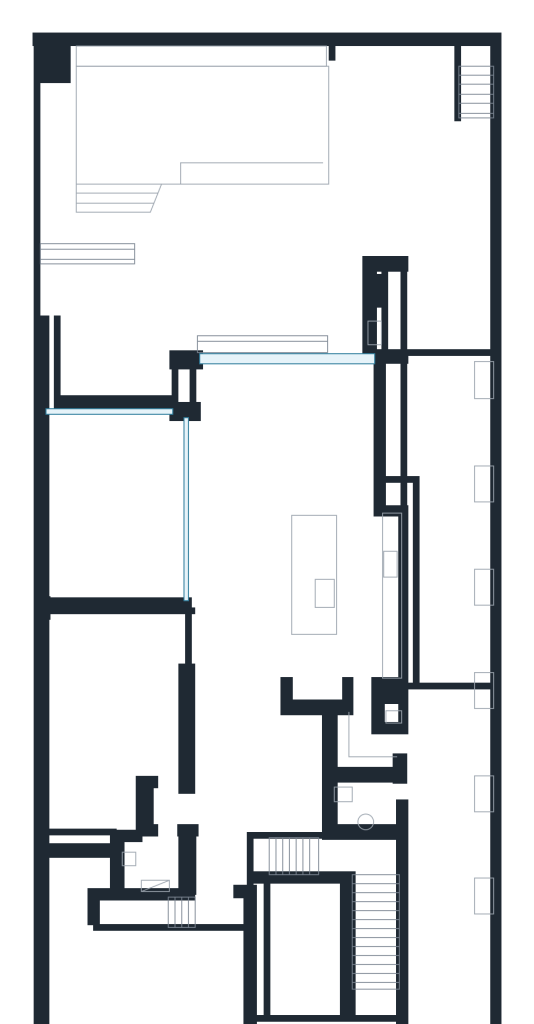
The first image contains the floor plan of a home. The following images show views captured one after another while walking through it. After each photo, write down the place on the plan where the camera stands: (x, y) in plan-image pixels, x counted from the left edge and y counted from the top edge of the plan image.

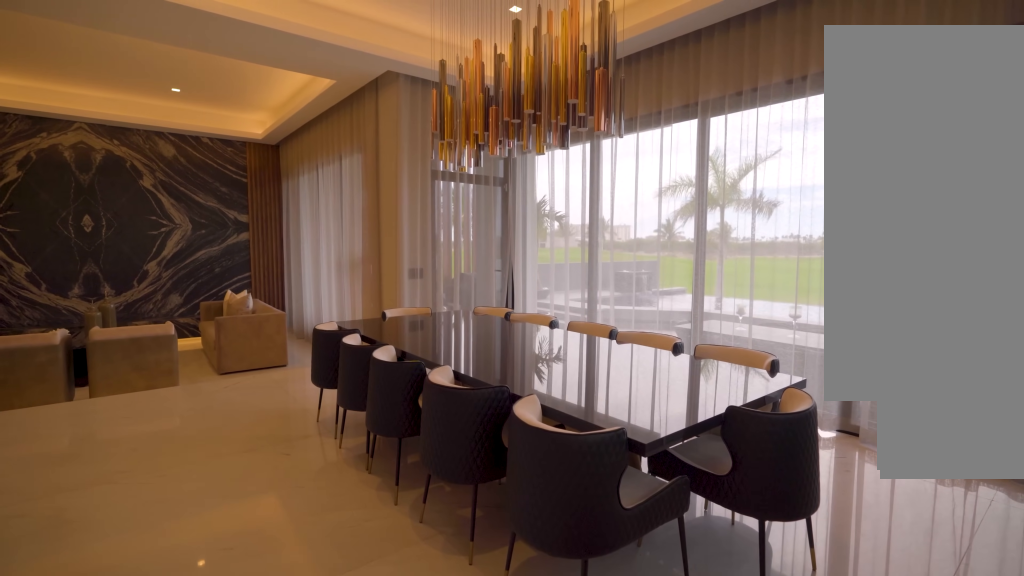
(328, 490)
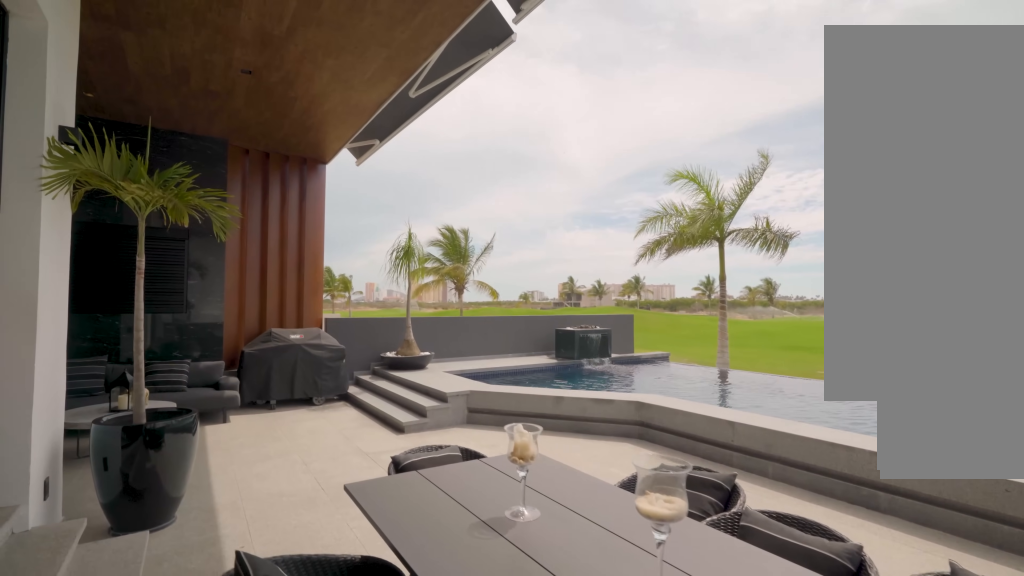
(335, 323)
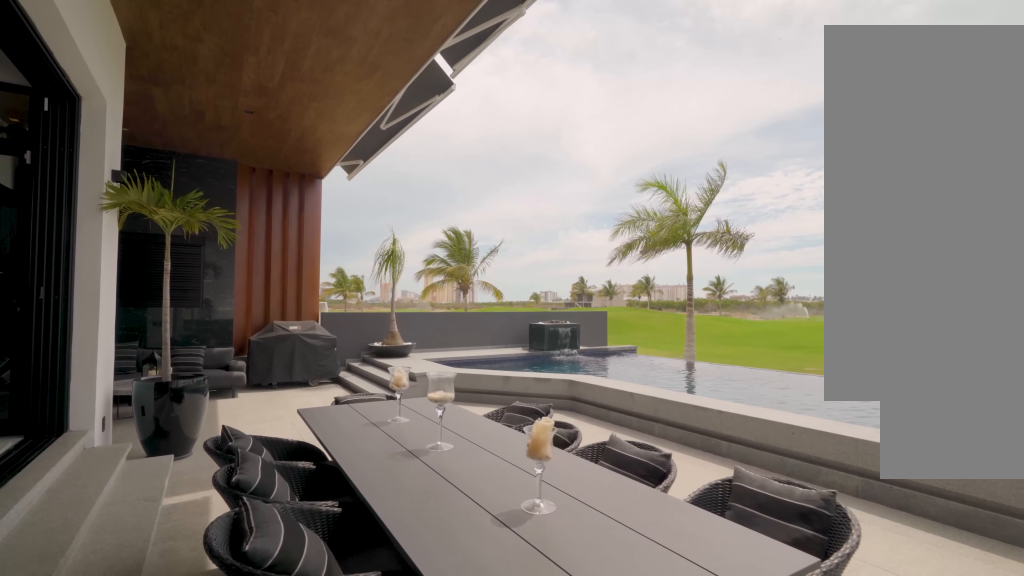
(335, 322)
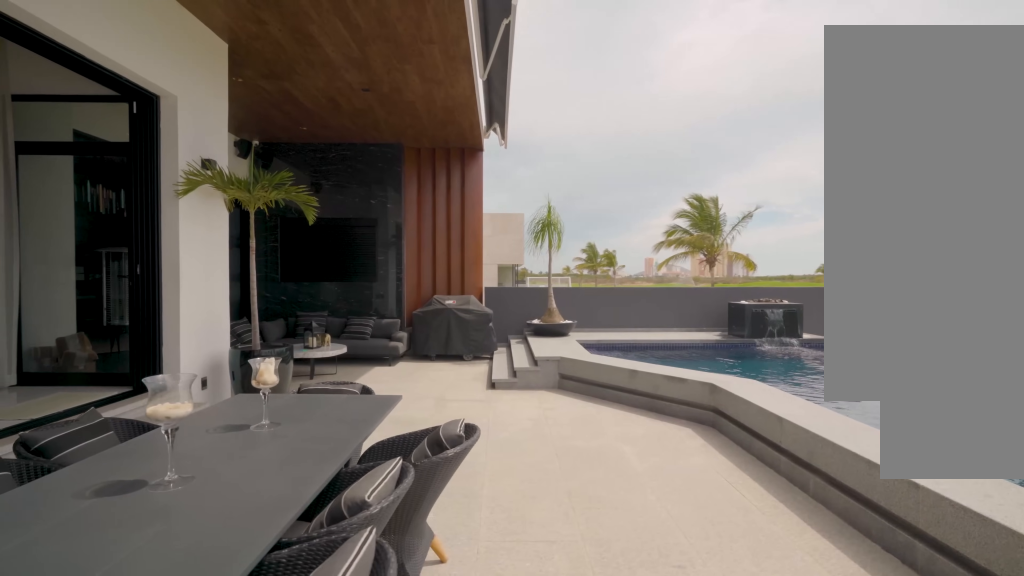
(348, 233)
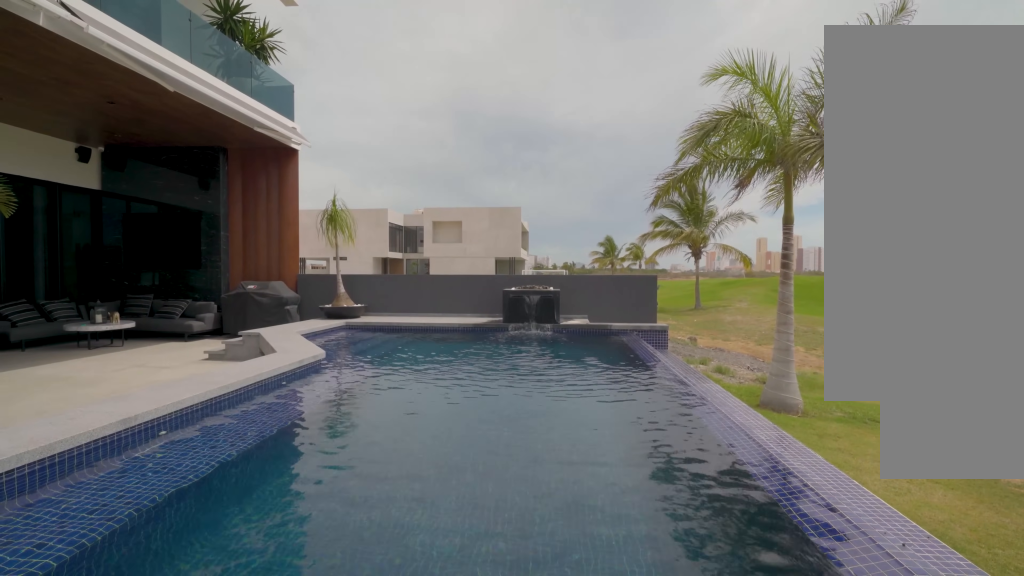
(369, 130)
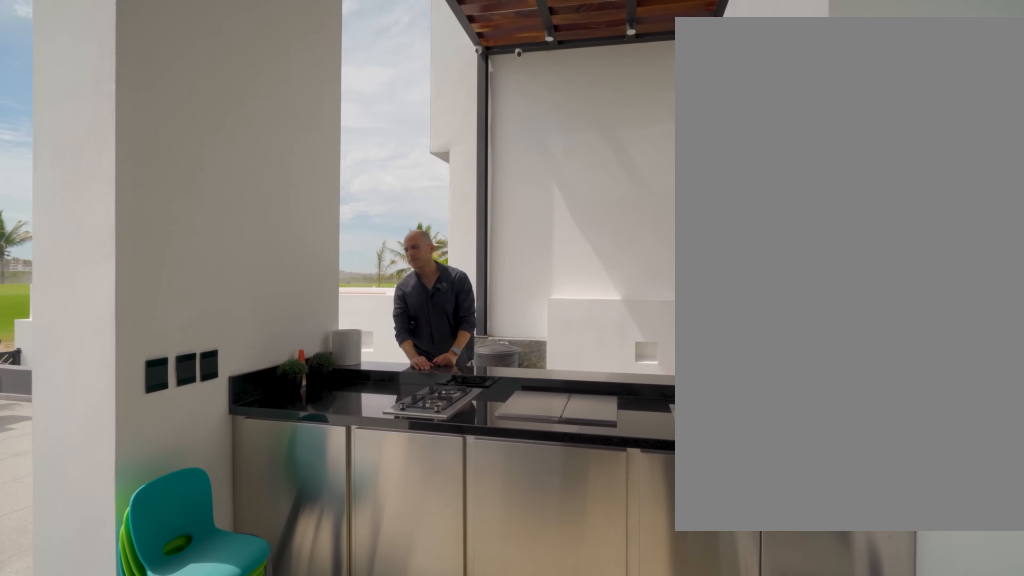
(335, 316)
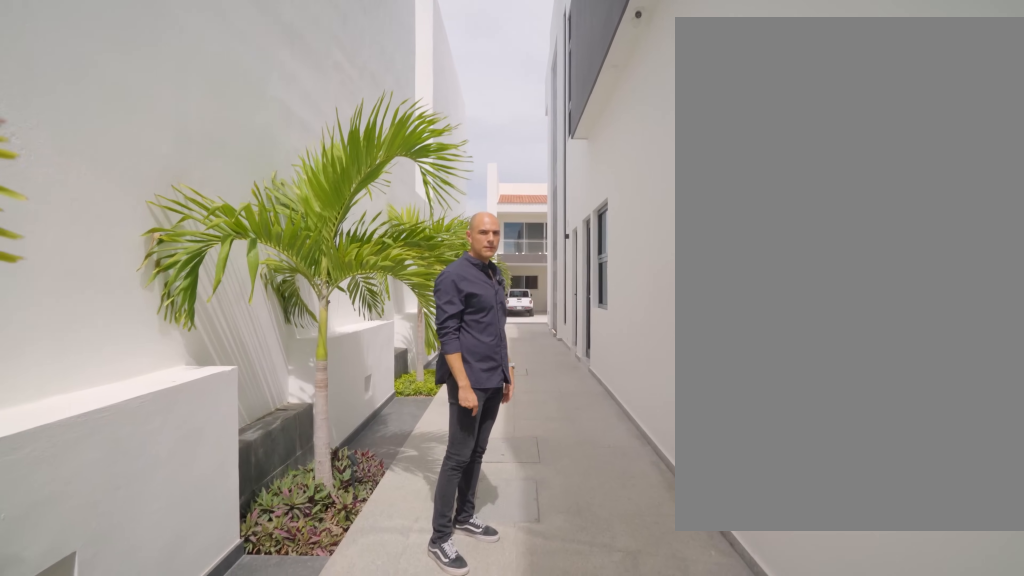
(451, 652)
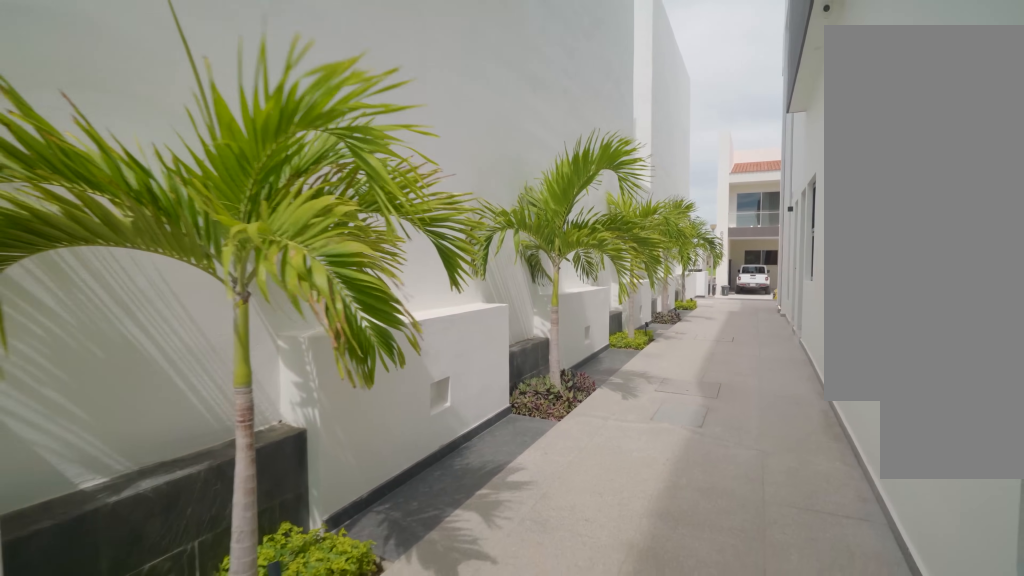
(444, 567)
